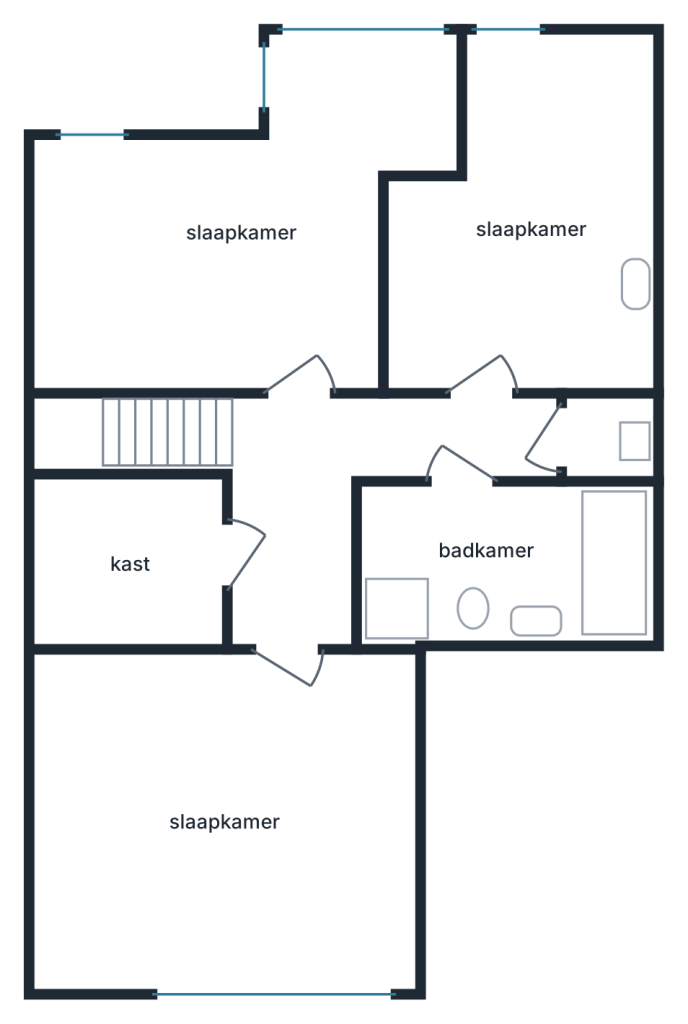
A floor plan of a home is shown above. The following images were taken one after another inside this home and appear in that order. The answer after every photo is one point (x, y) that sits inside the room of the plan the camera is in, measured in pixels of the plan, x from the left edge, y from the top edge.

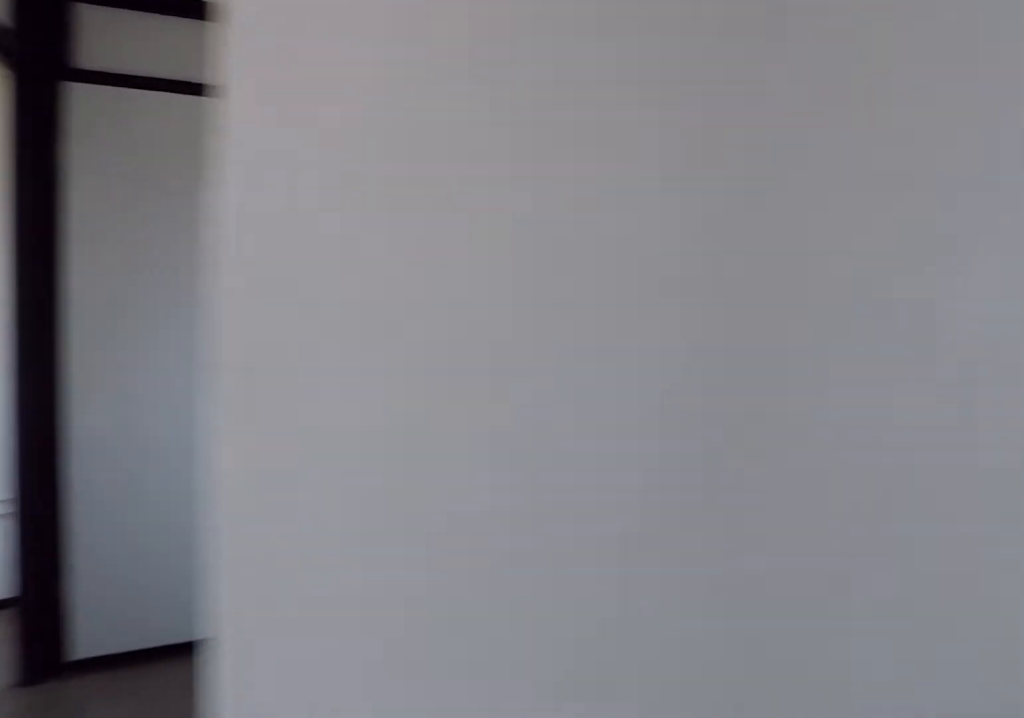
(291, 595)
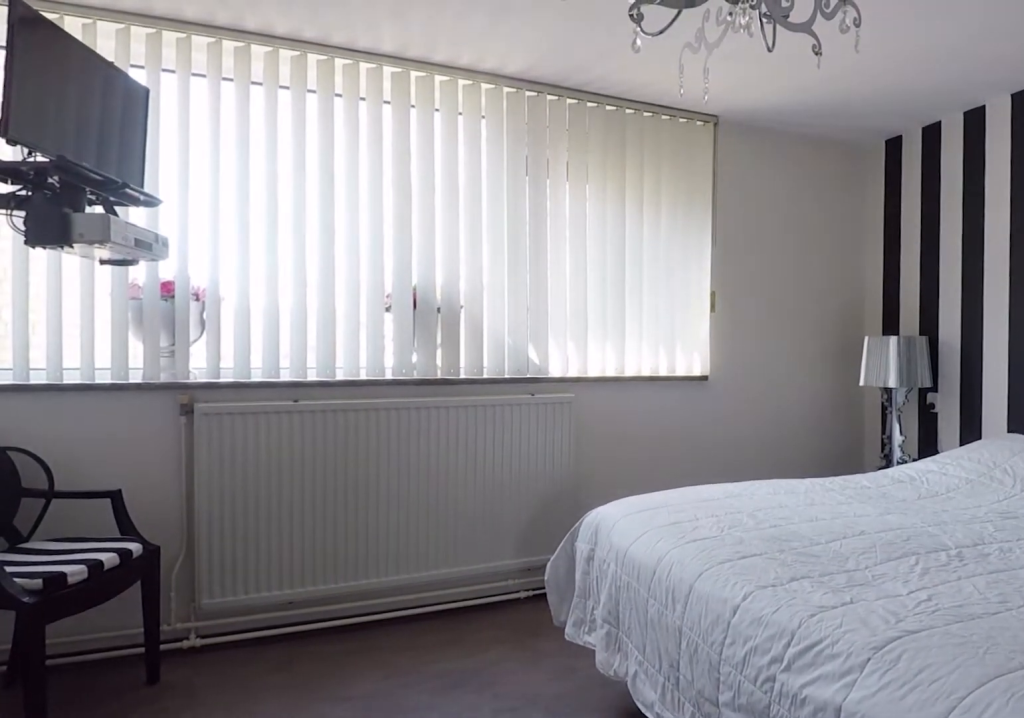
(222, 823)
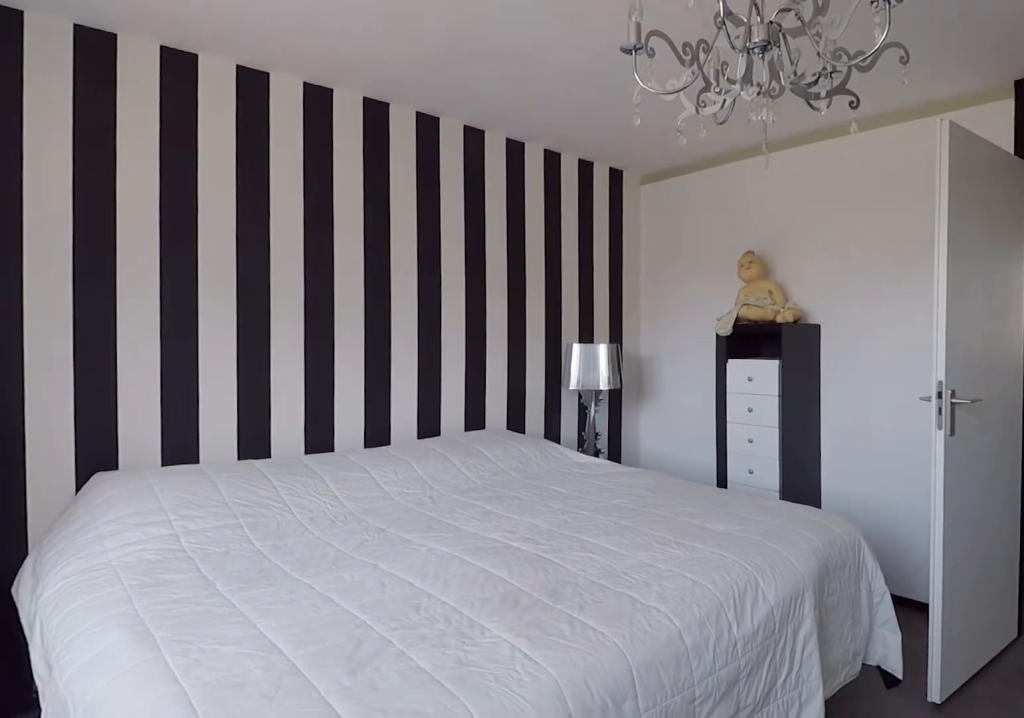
(222, 823)
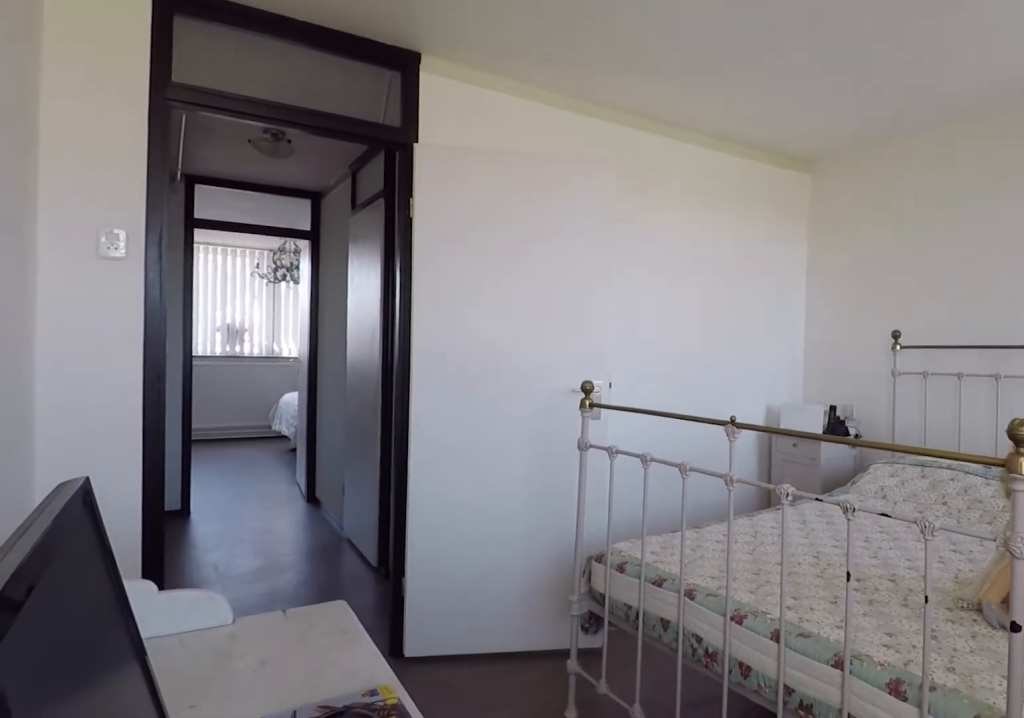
(138, 270)
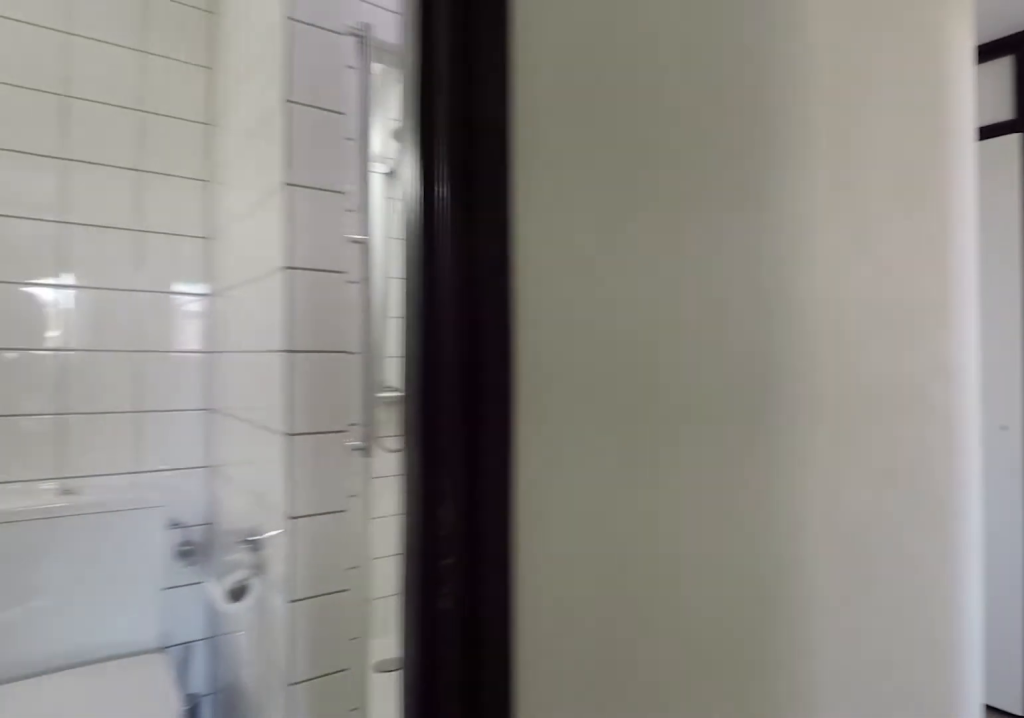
(291, 596)
